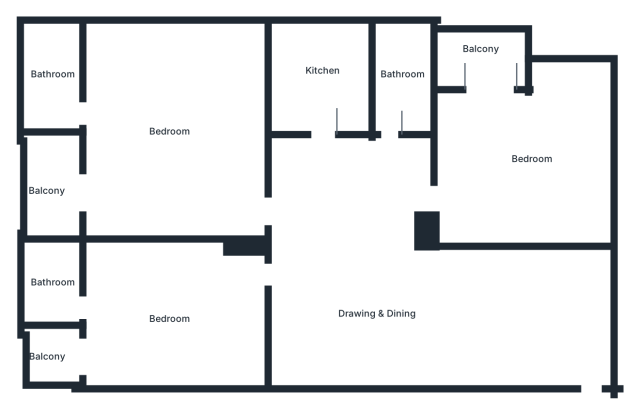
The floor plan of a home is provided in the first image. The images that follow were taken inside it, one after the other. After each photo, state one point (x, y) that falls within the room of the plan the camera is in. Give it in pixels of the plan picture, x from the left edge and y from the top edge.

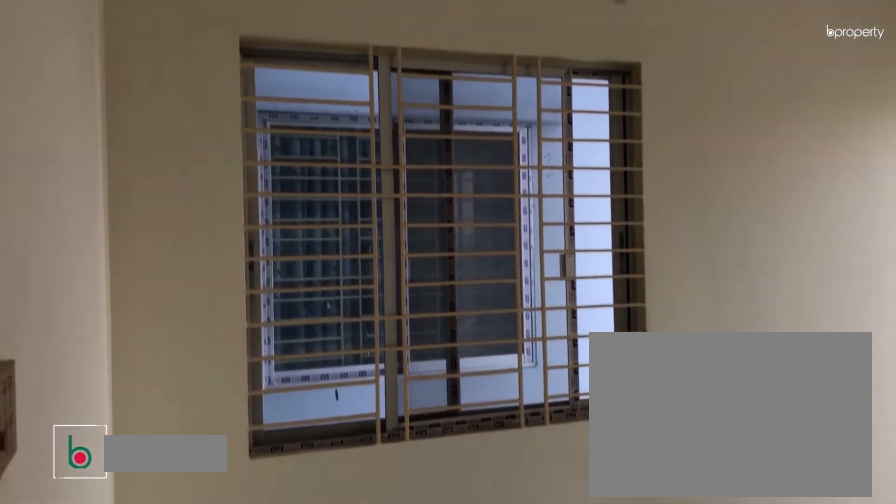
(167, 319)
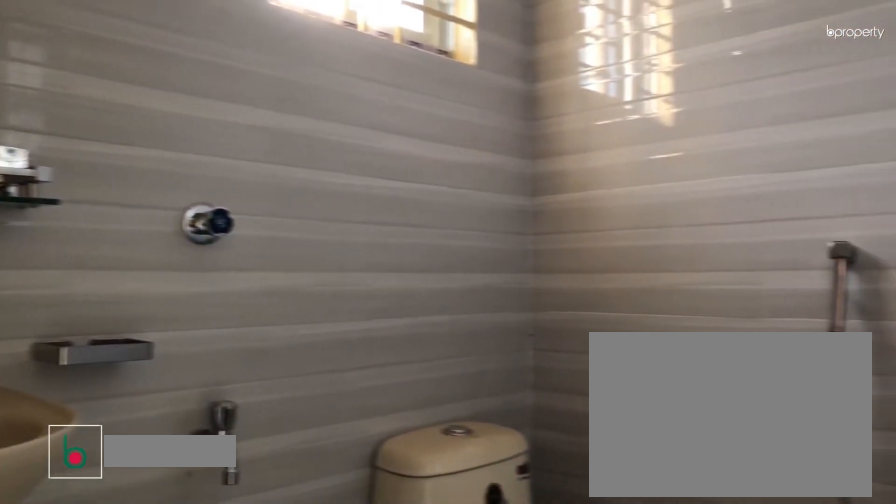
(53, 287)
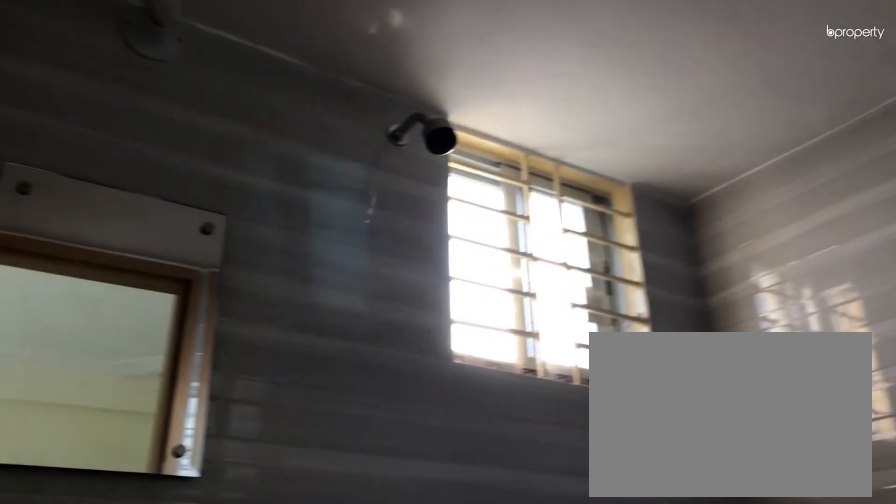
(53, 287)
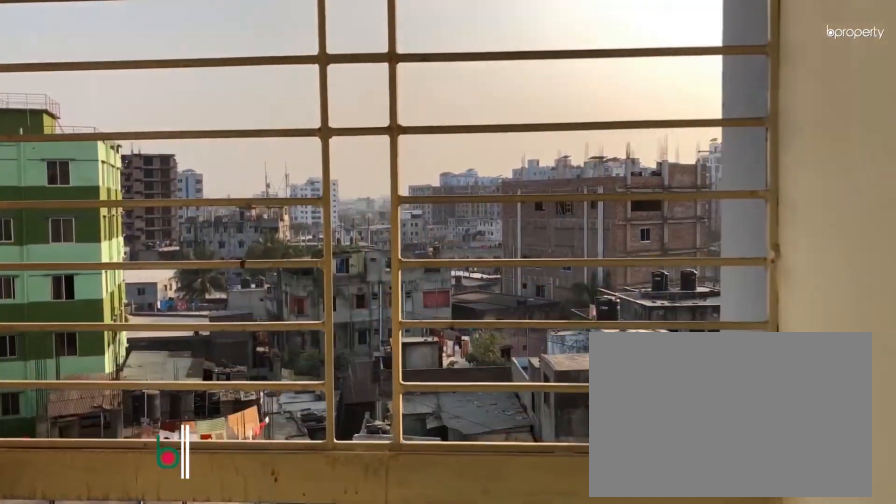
(55, 360)
